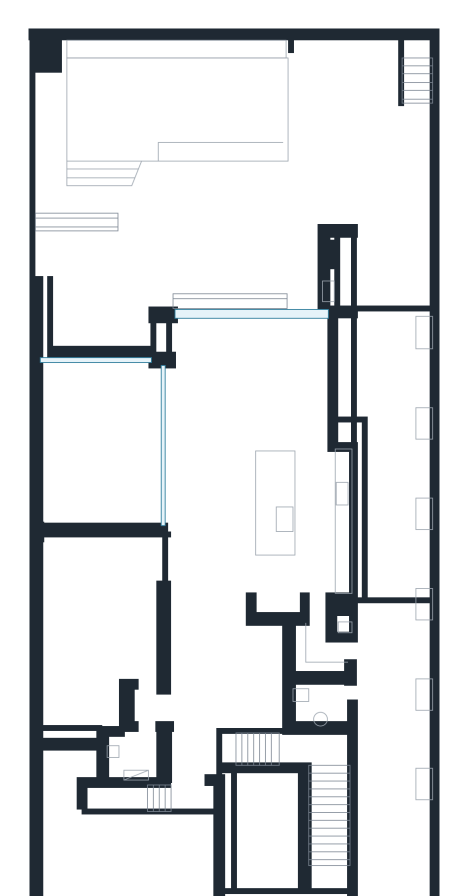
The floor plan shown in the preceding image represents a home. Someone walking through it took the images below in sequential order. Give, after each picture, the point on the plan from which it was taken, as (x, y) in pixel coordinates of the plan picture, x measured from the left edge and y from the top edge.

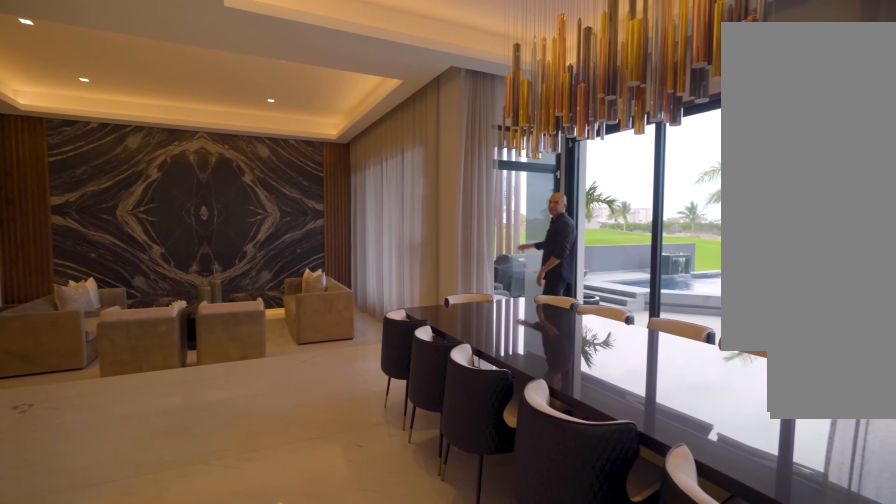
(264, 427)
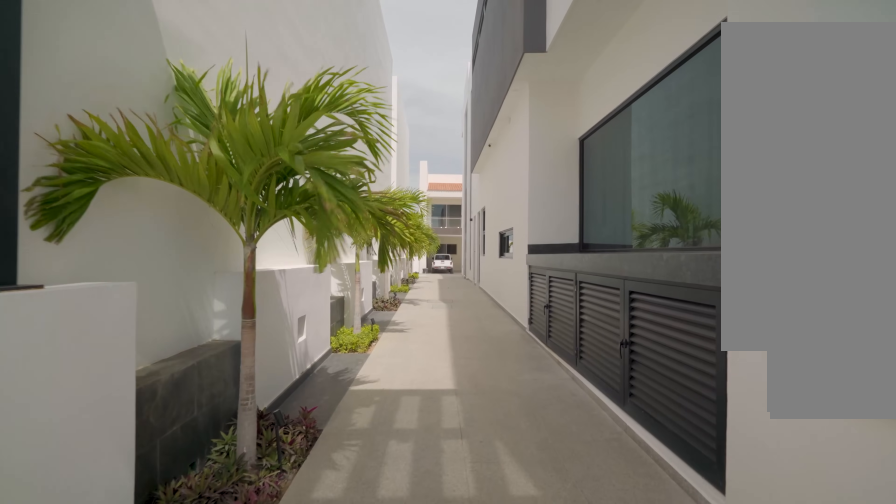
(389, 306)
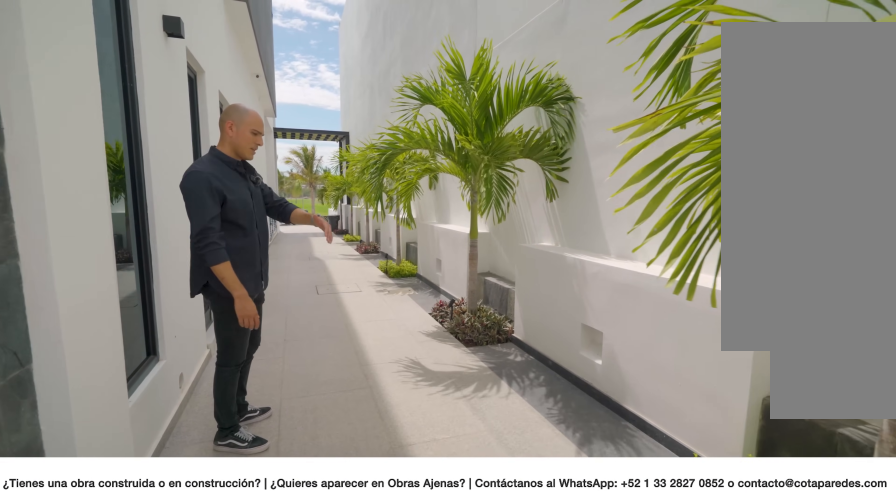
(387, 821)
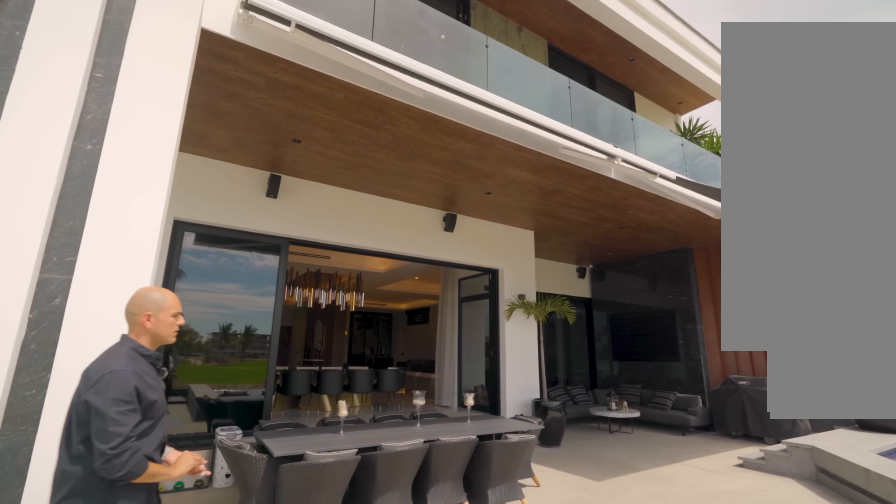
(306, 231)
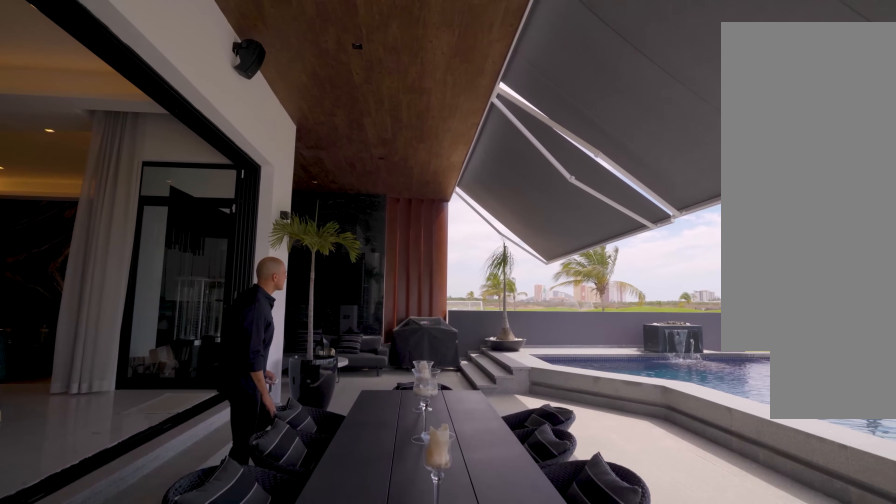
(313, 228)
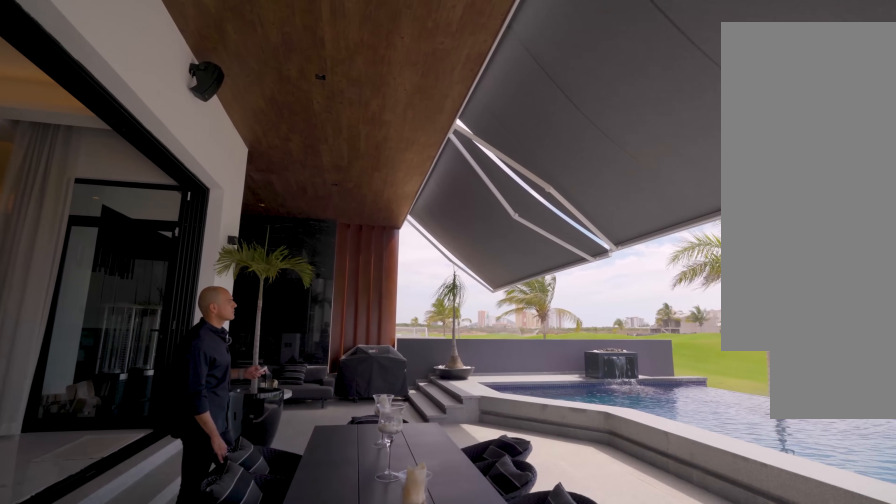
(313, 228)
